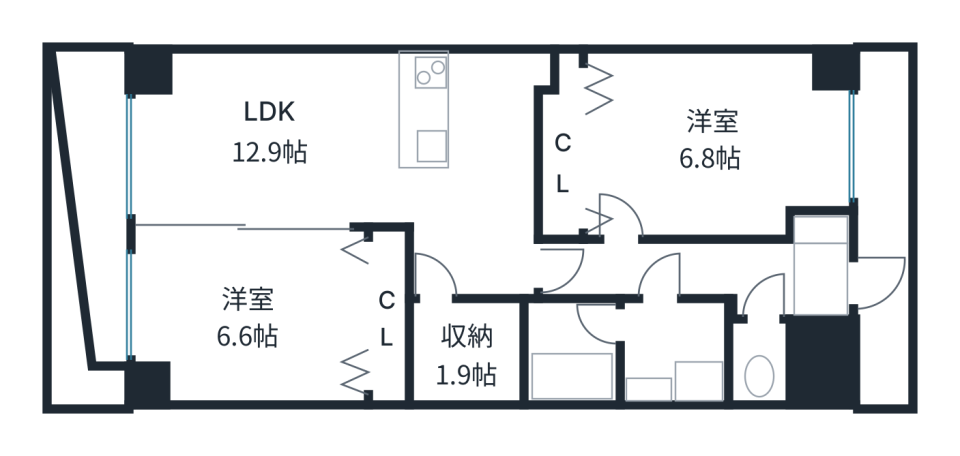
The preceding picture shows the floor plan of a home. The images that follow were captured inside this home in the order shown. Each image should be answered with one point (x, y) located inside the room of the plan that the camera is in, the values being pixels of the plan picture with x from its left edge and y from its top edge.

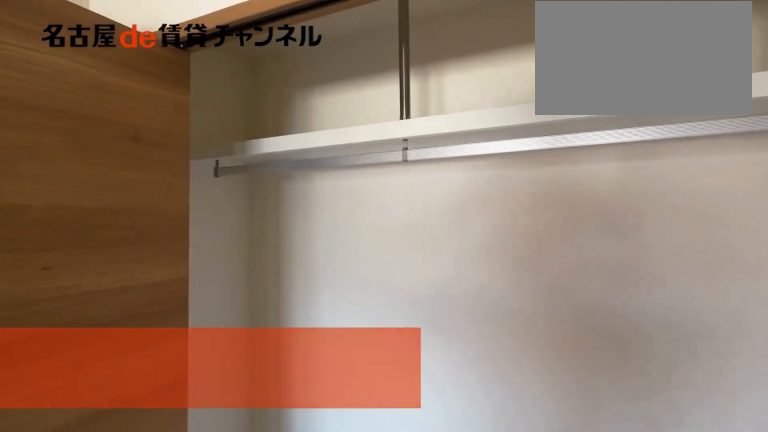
(387, 315)
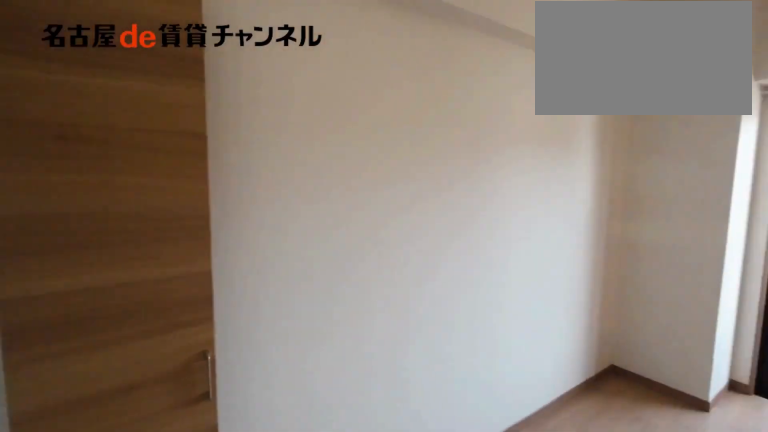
(253, 314)
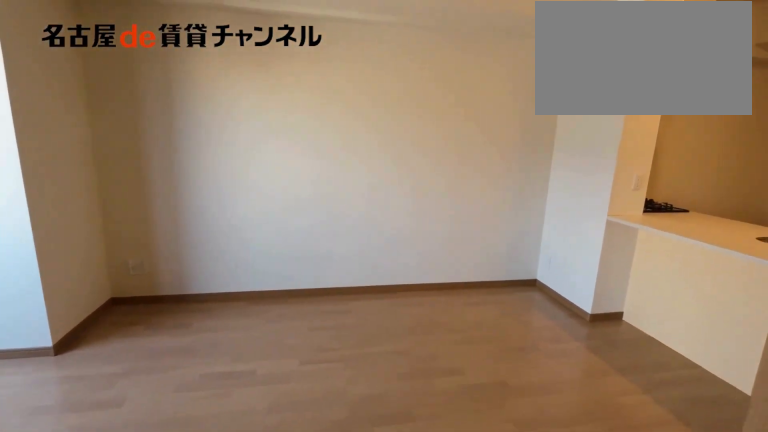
(253, 314)
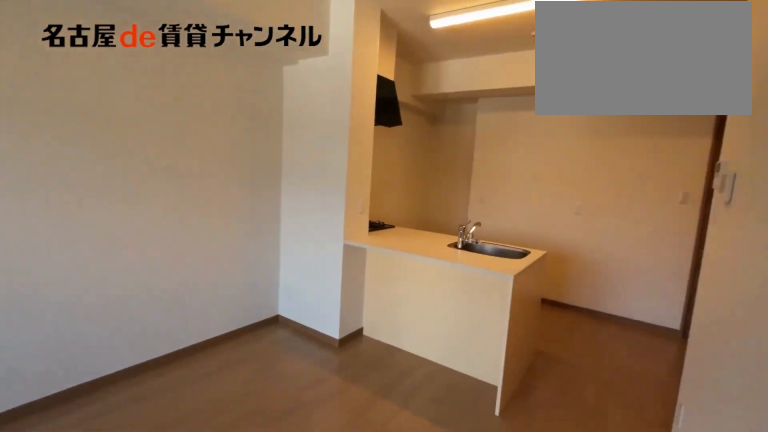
(354, 152)
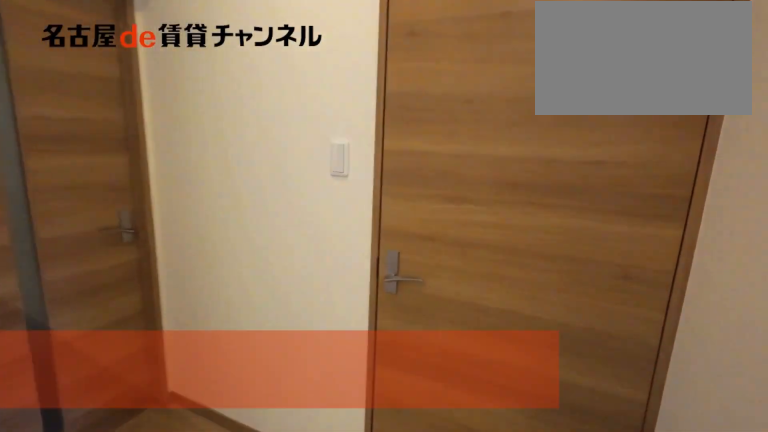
(354, 152)
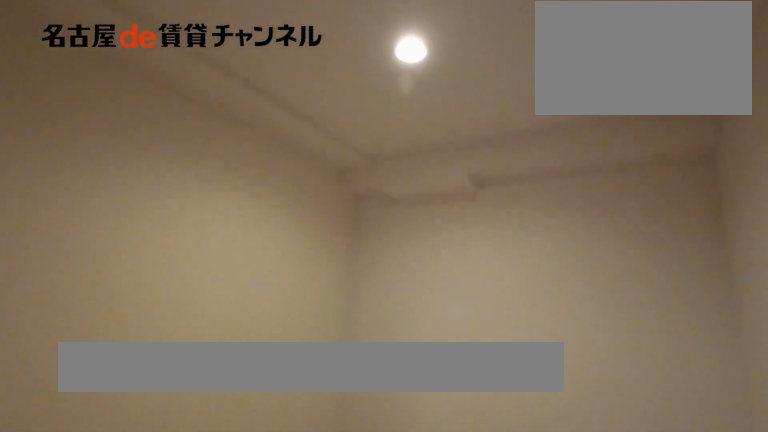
(465, 352)
